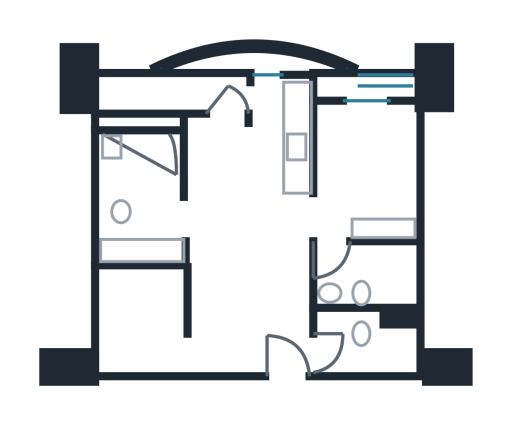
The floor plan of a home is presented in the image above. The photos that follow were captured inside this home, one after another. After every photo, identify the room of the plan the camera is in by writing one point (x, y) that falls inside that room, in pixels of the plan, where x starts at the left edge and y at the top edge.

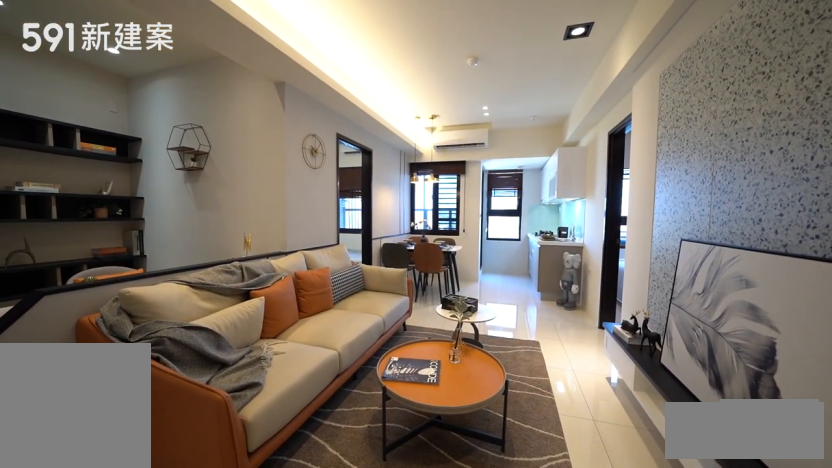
(251, 307)
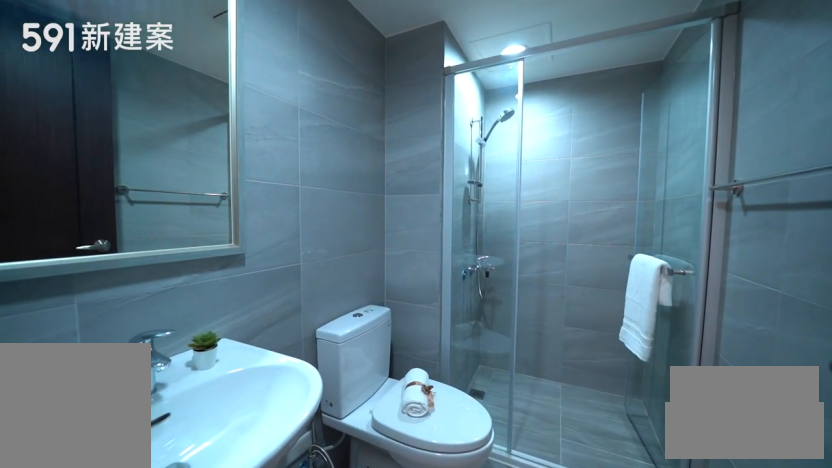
(379, 347)
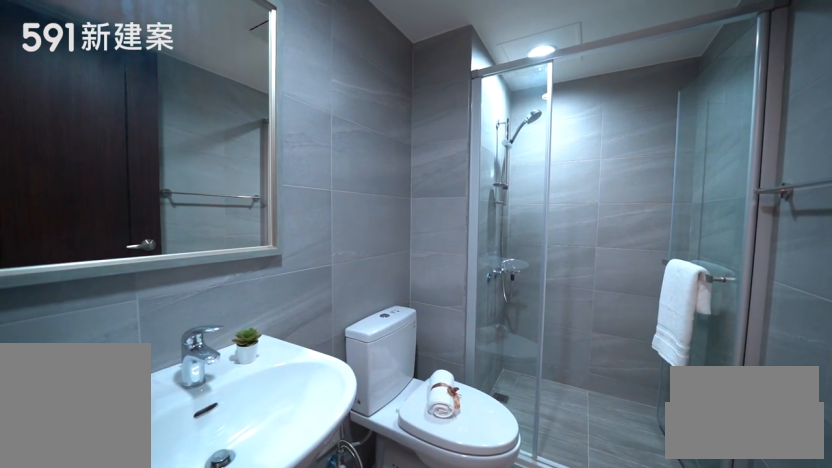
(379, 347)
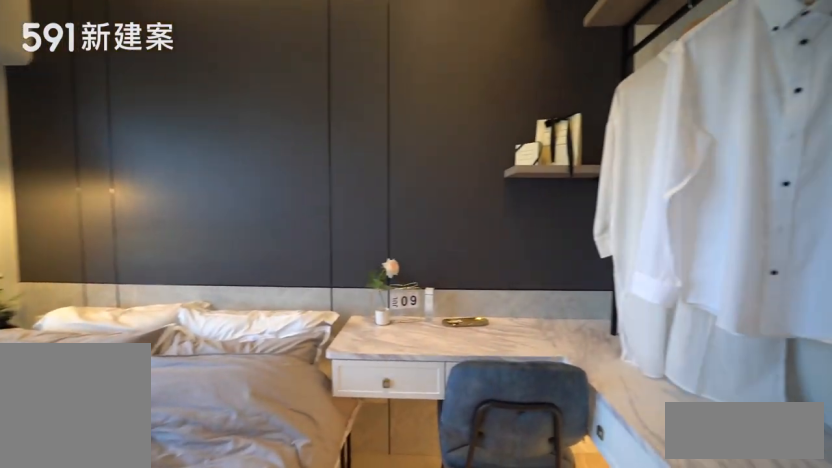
(365, 168)
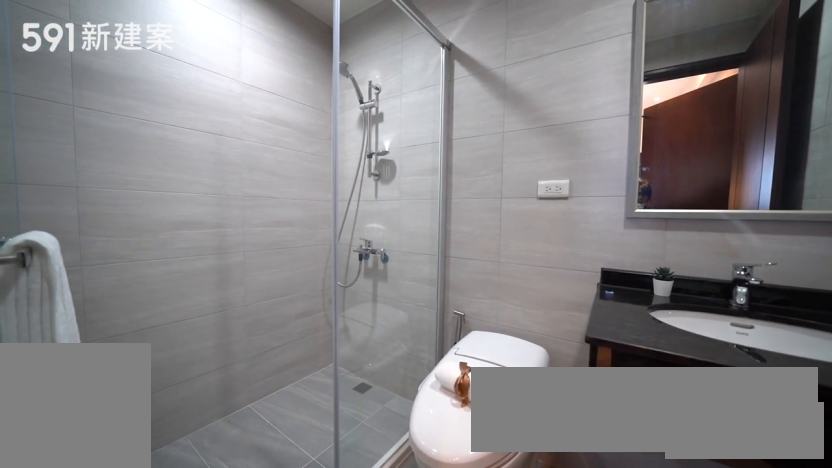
(366, 274)
